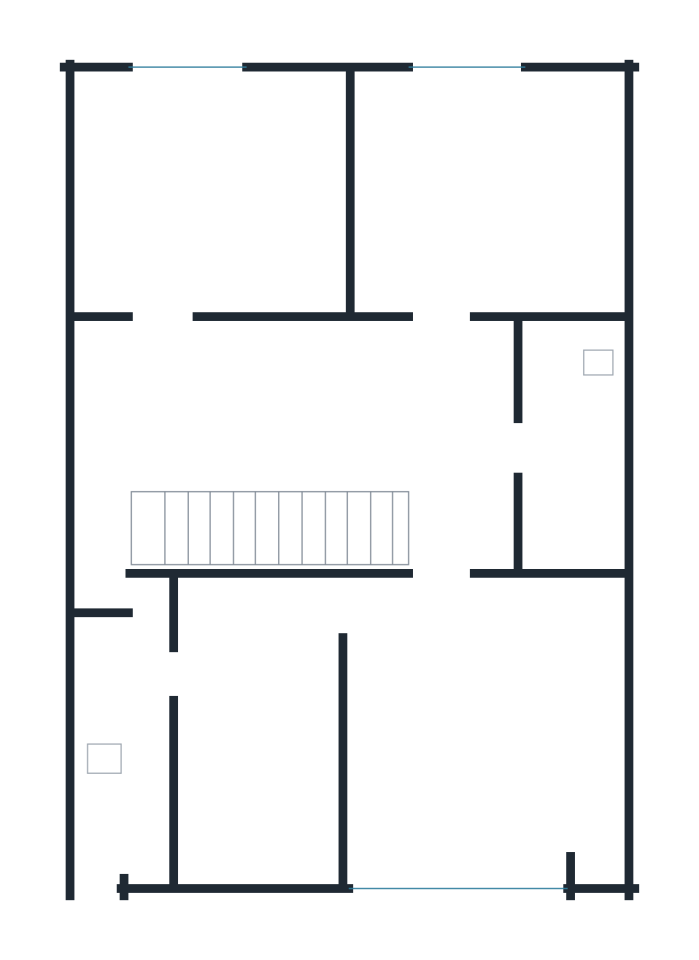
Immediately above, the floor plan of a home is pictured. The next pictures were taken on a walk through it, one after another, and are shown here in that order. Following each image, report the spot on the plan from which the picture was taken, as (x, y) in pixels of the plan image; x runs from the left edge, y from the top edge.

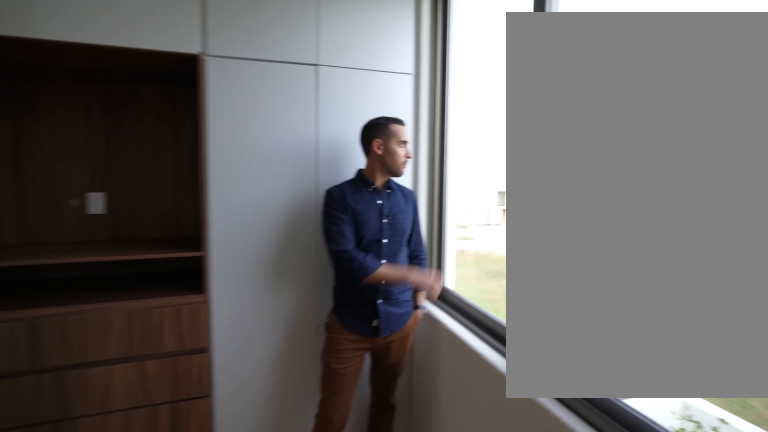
(305, 129)
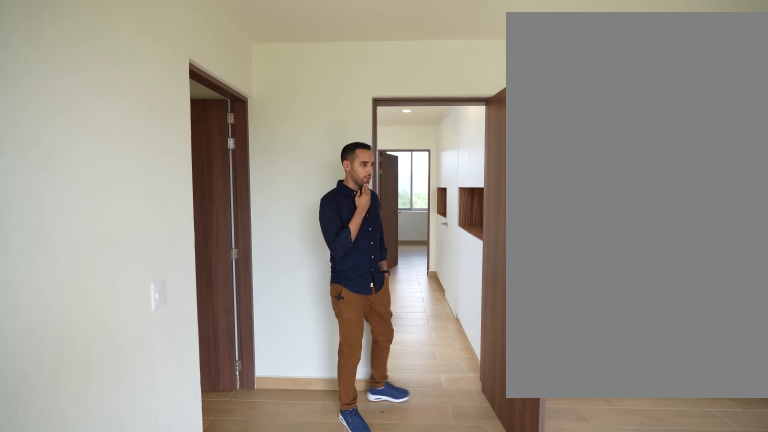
(427, 861)
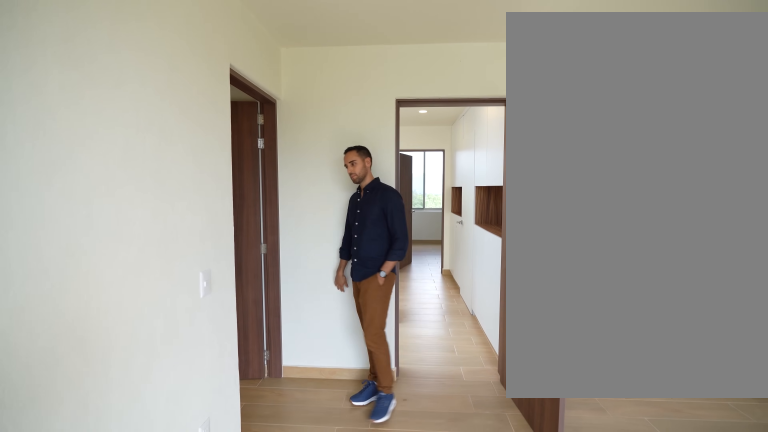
(427, 861)
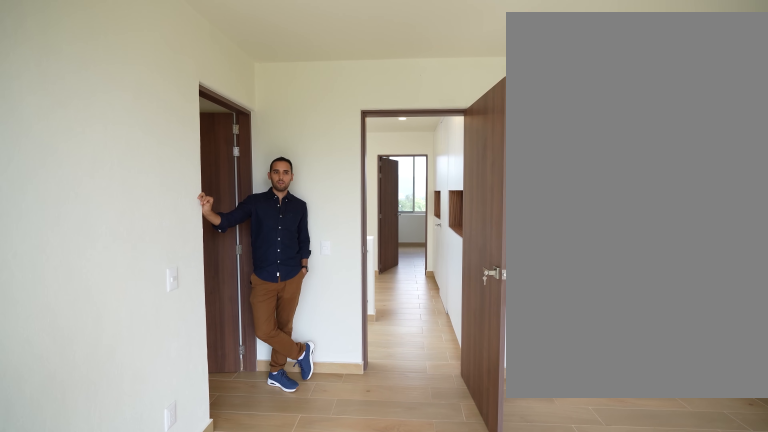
(432, 860)
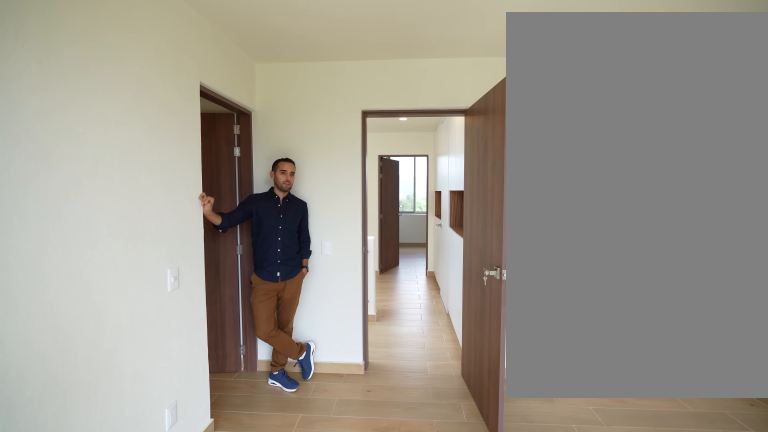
(432, 860)
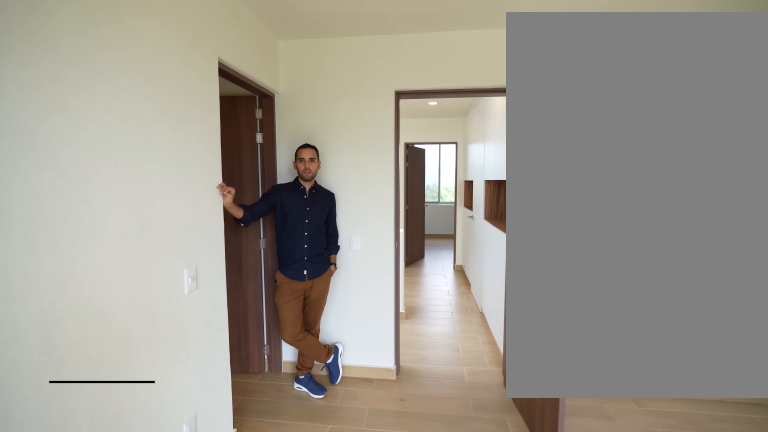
(443, 849)
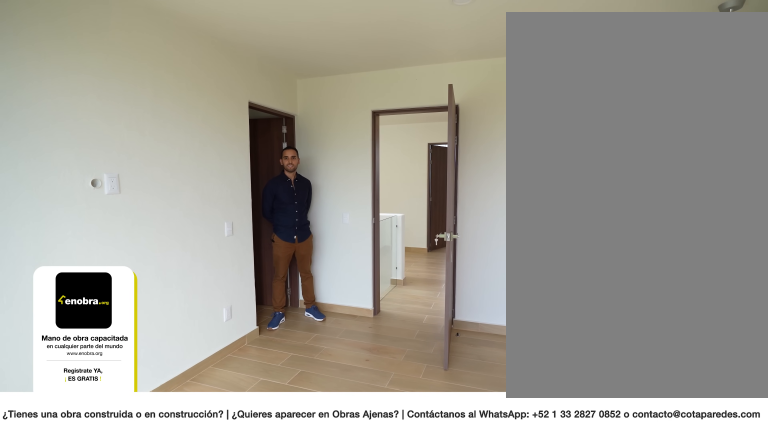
(528, 841)
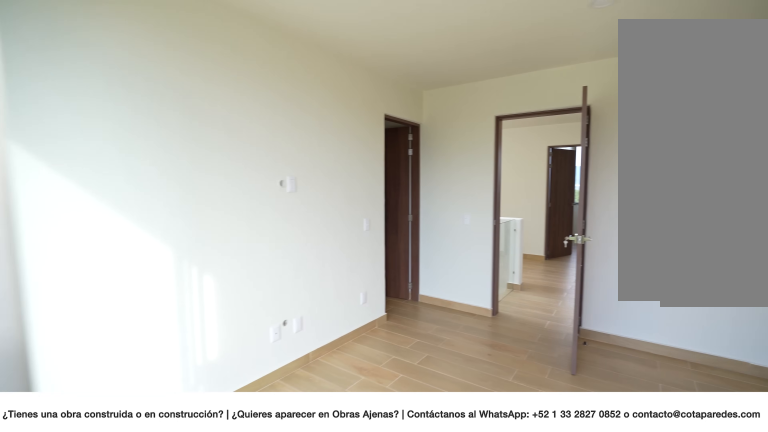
(528, 842)
